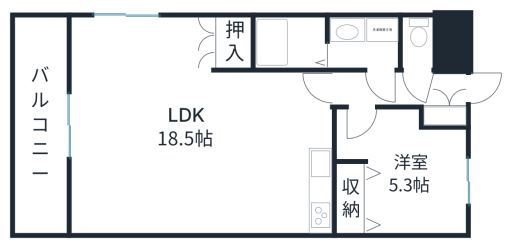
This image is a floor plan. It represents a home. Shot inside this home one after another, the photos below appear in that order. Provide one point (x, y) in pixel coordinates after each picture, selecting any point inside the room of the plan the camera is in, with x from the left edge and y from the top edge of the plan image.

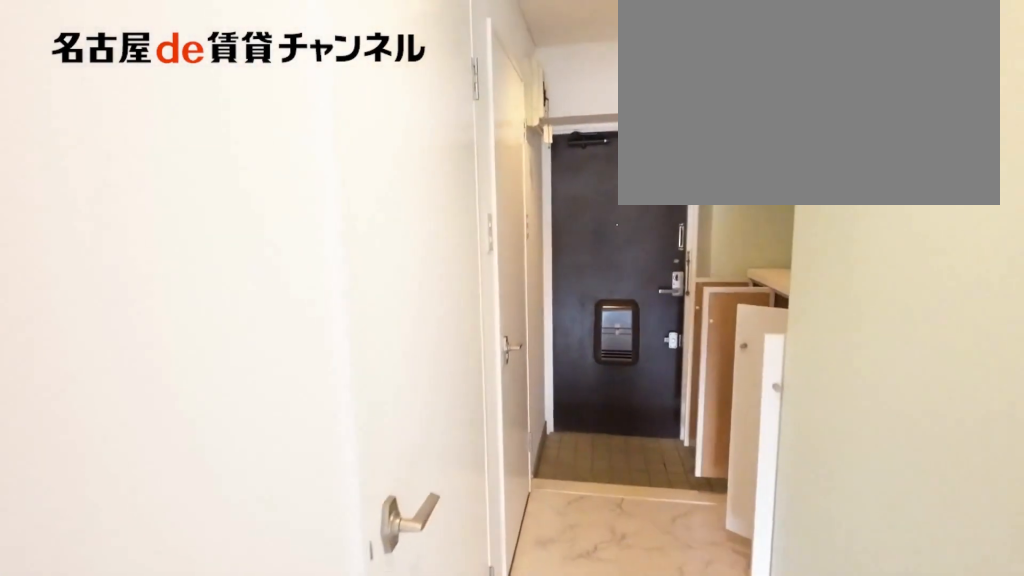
(380, 88)
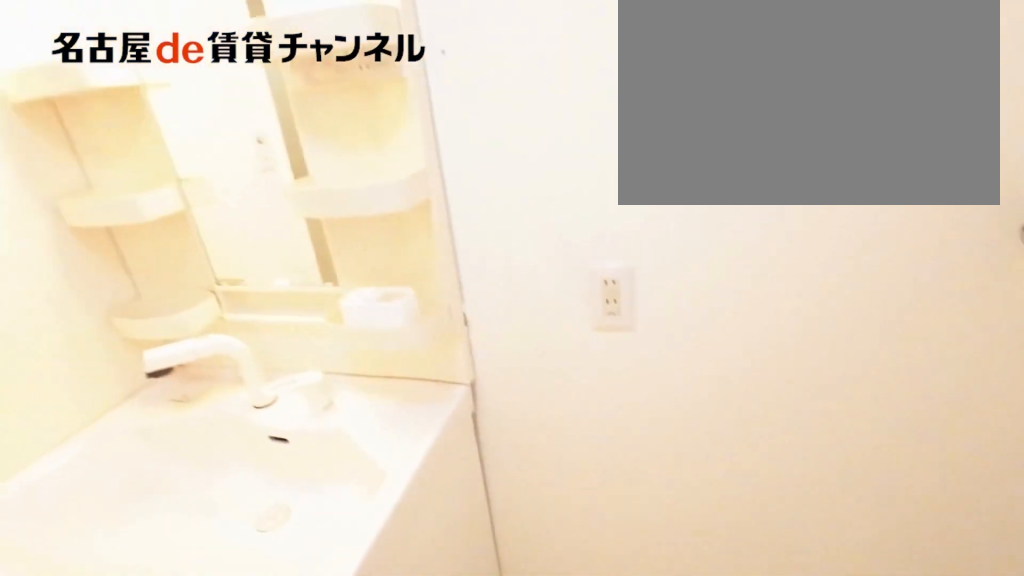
(364, 41)
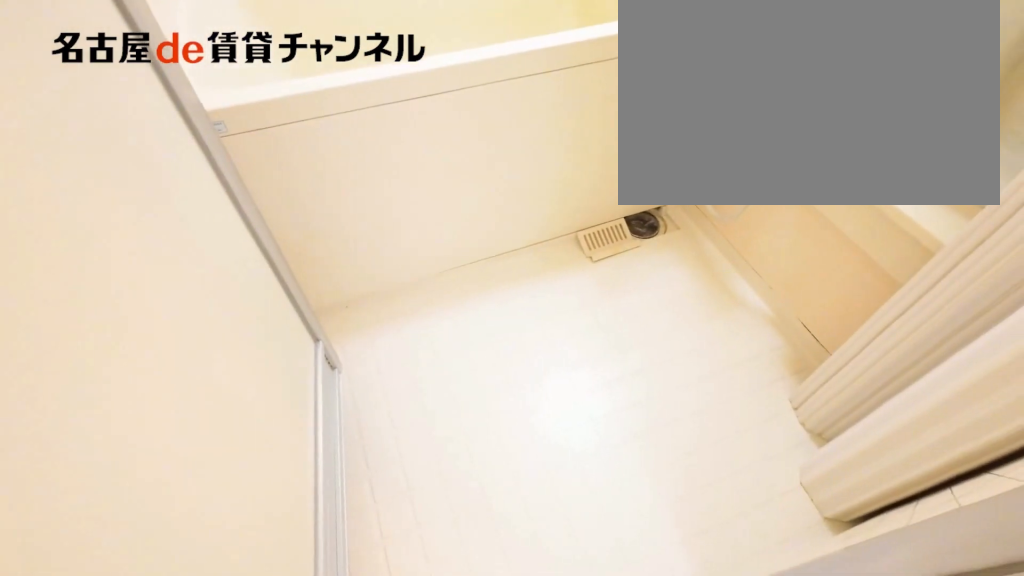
(291, 43)
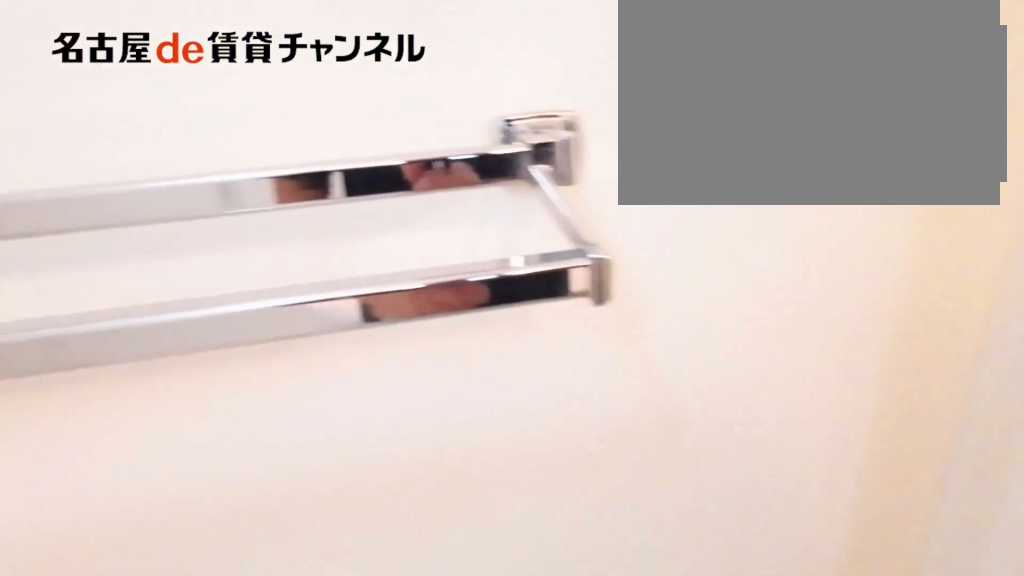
(291, 43)
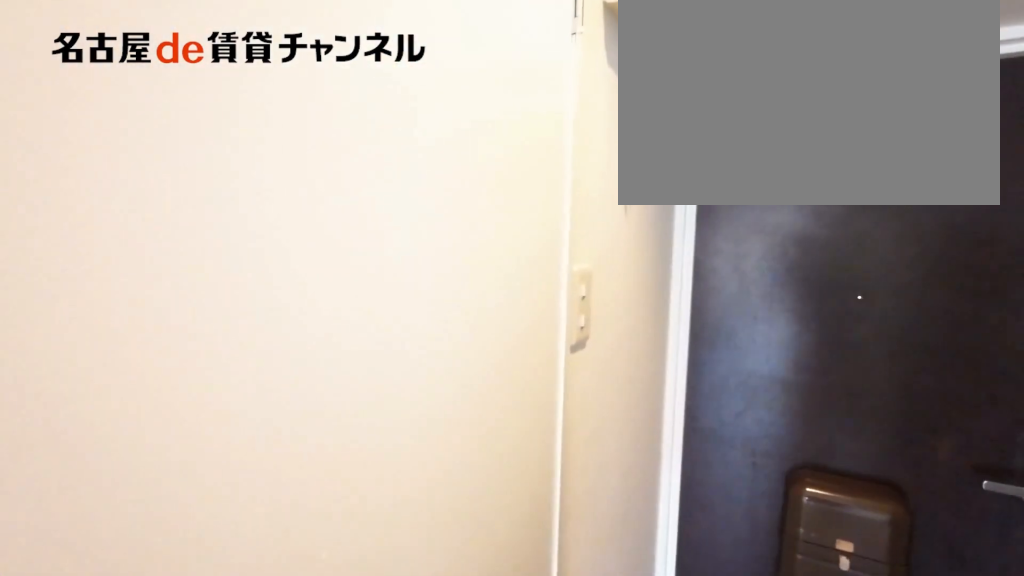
(384, 88)
